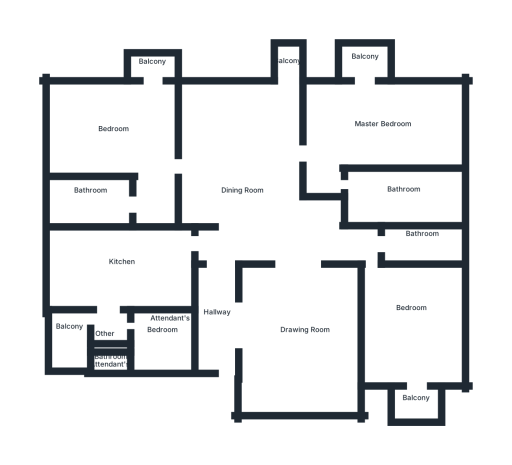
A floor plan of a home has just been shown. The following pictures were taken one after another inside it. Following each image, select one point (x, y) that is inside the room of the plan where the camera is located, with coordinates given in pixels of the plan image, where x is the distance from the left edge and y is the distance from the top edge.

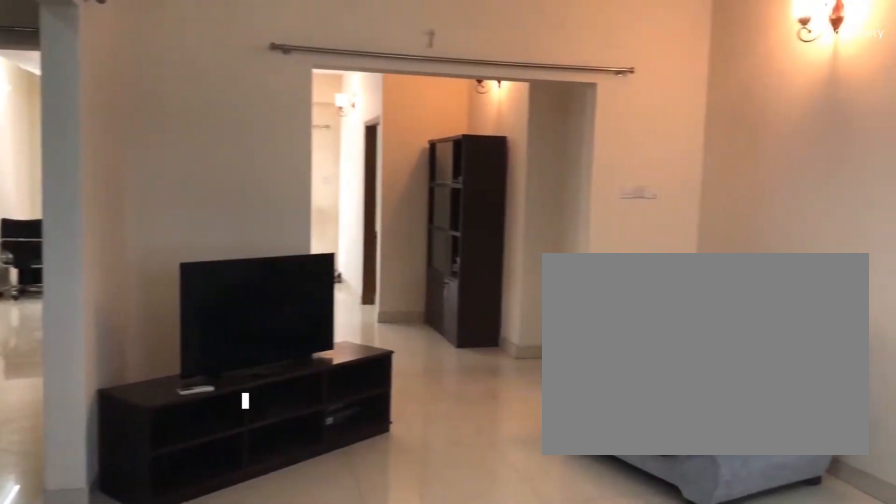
(297, 333)
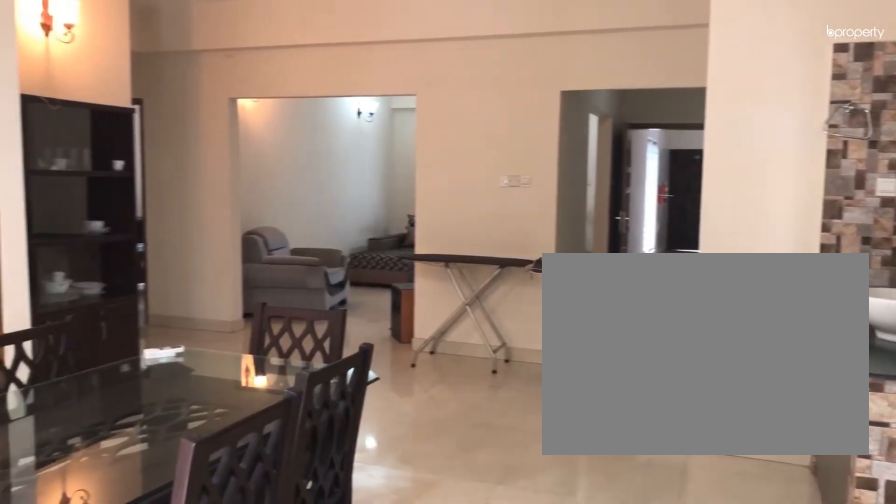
(242, 157)
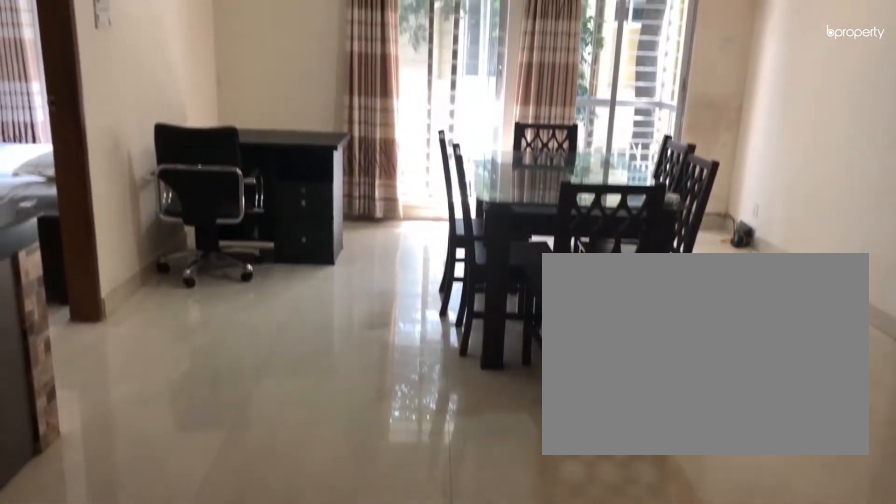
(242, 157)
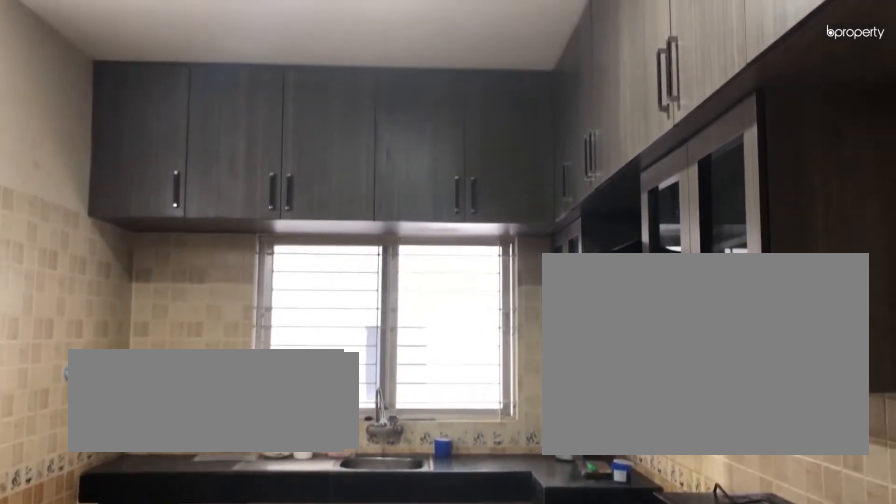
(126, 271)
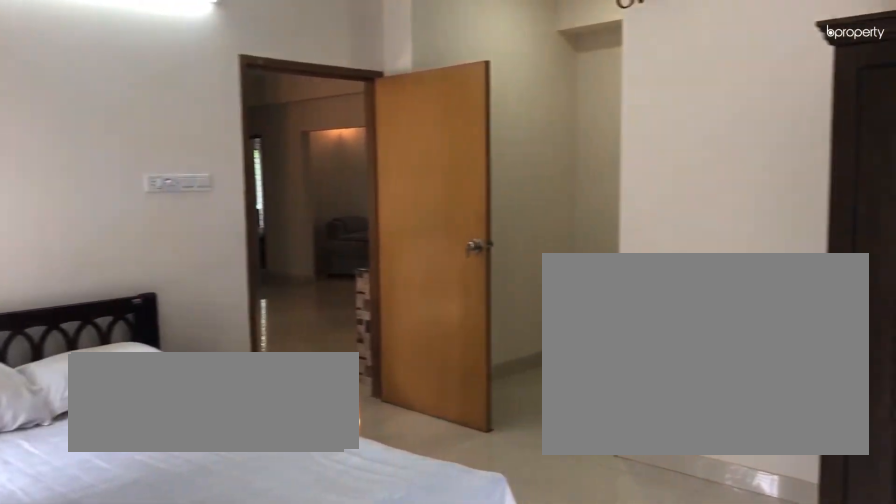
(122, 130)
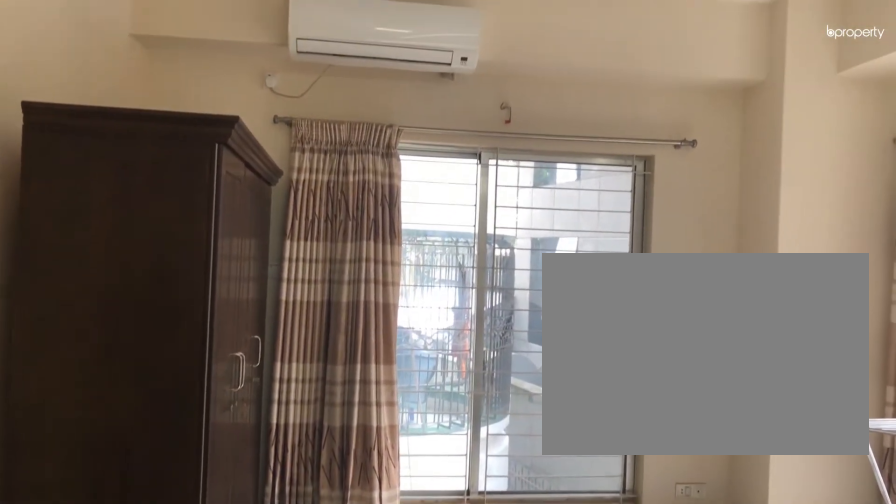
(142, 139)
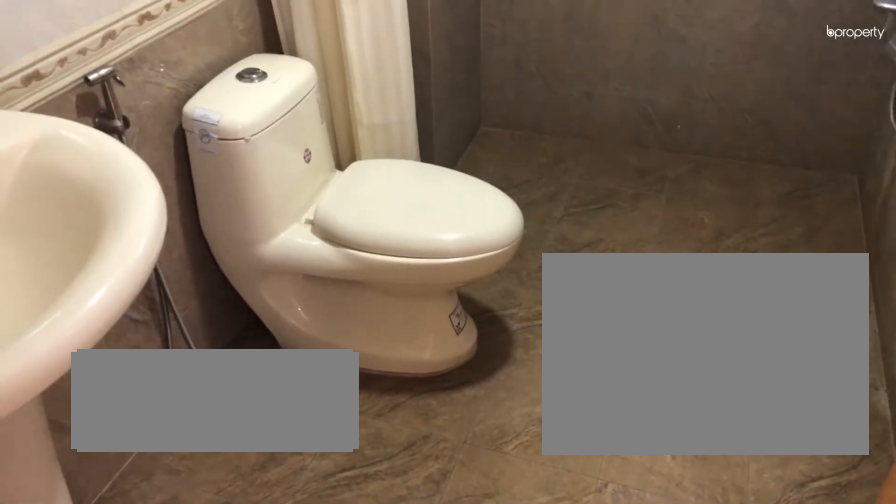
(100, 201)
